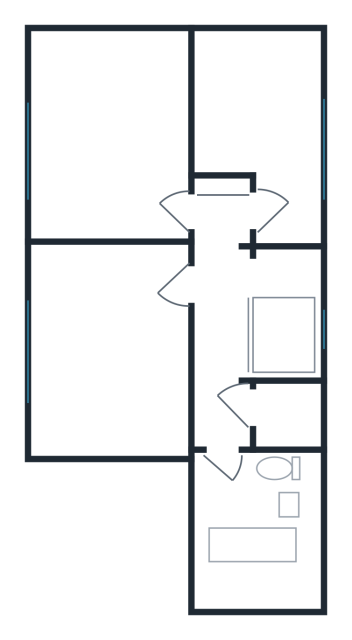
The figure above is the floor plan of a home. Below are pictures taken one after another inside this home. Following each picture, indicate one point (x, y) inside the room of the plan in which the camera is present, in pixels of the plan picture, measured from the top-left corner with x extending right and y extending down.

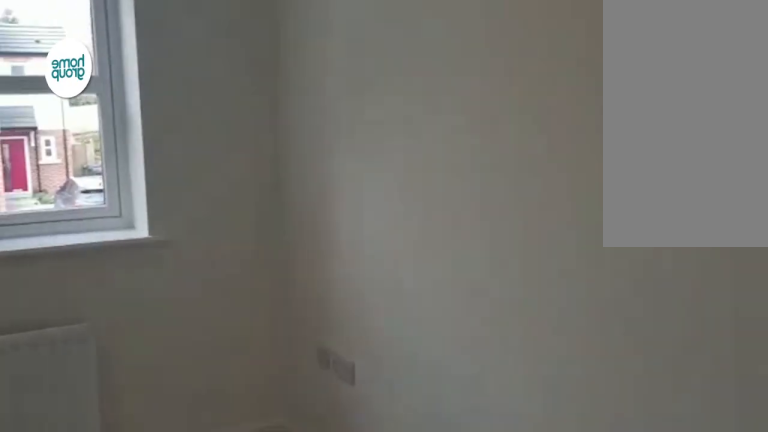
(112, 346)
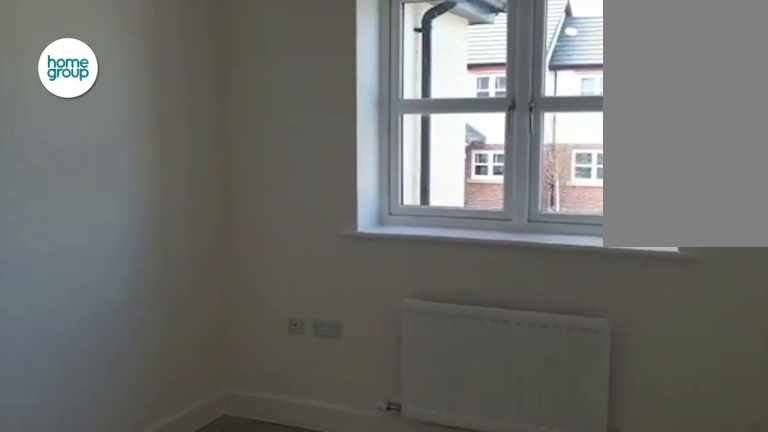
(112, 346)
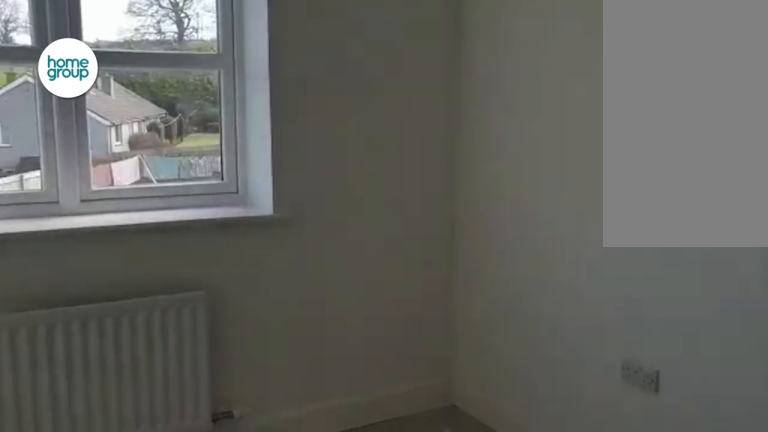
(115, 158)
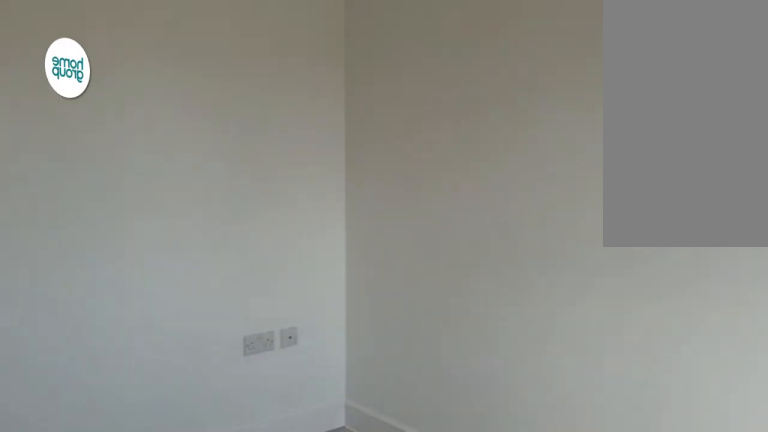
(115, 158)
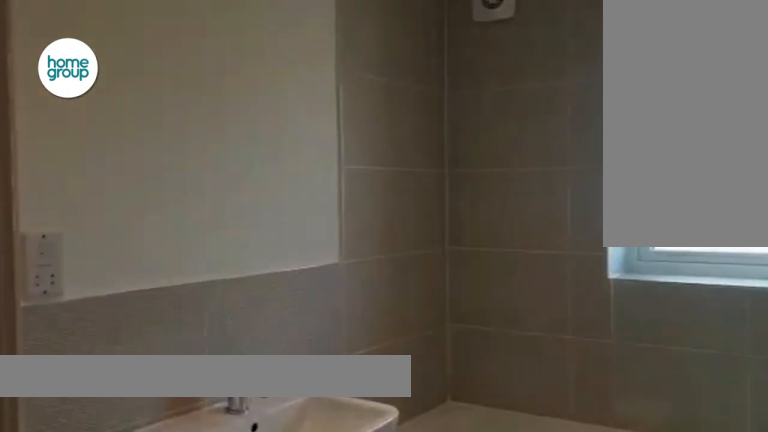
(262, 531)
